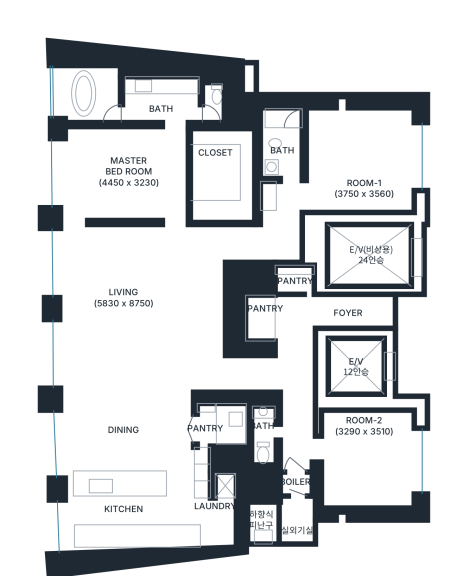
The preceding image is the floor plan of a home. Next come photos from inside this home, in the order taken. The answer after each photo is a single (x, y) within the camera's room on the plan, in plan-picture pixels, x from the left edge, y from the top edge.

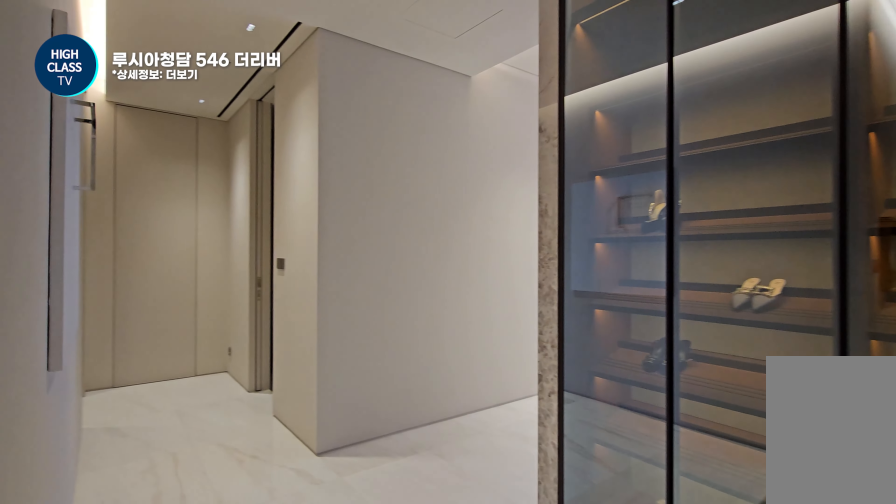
(311, 309)
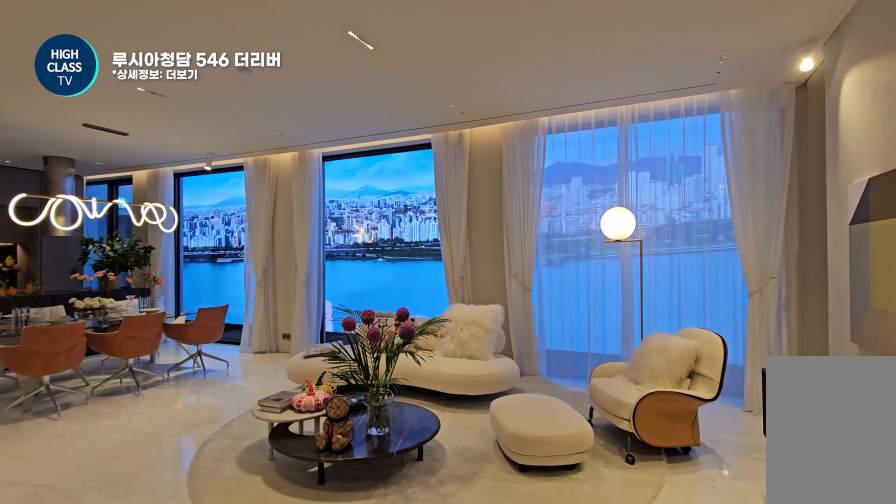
(136, 304)
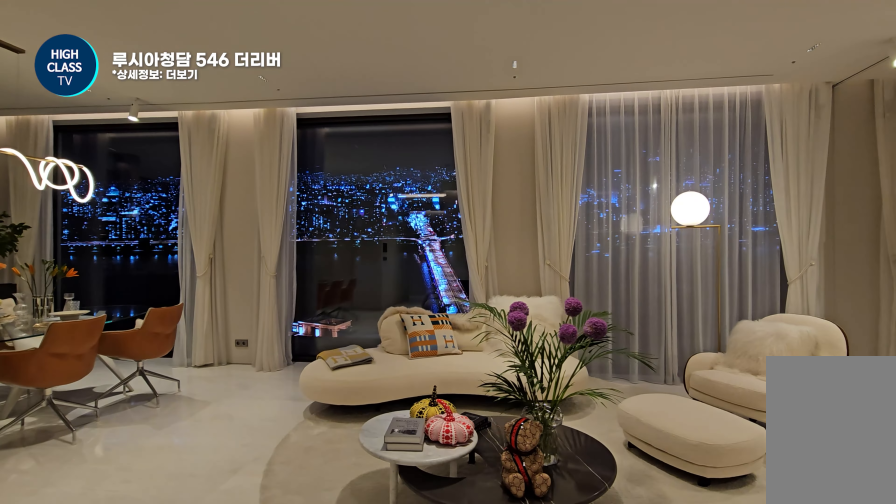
(136, 304)
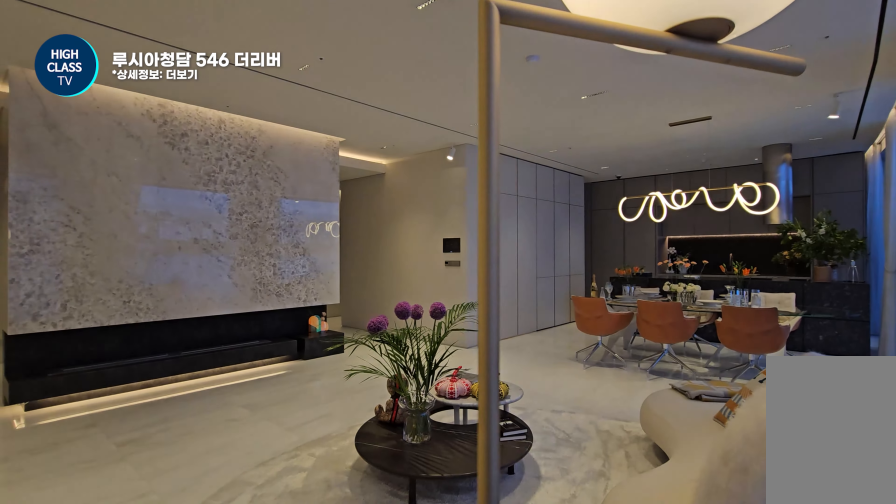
(136, 300)
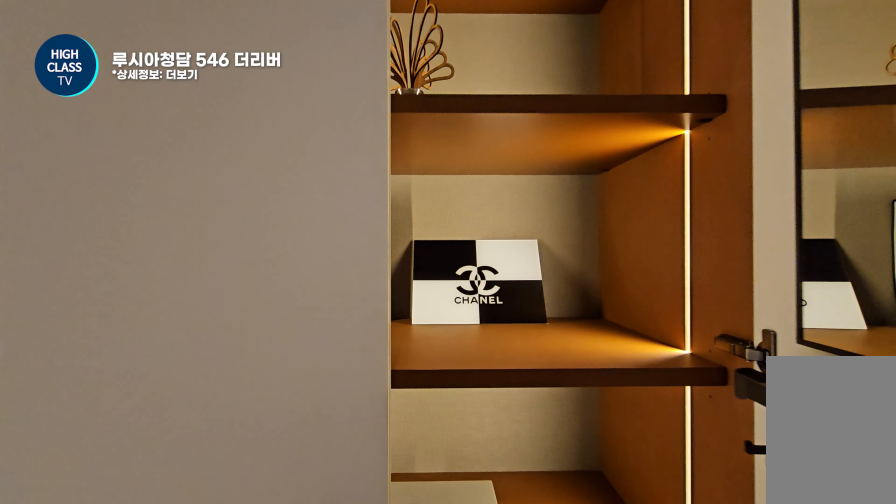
(336, 157)
